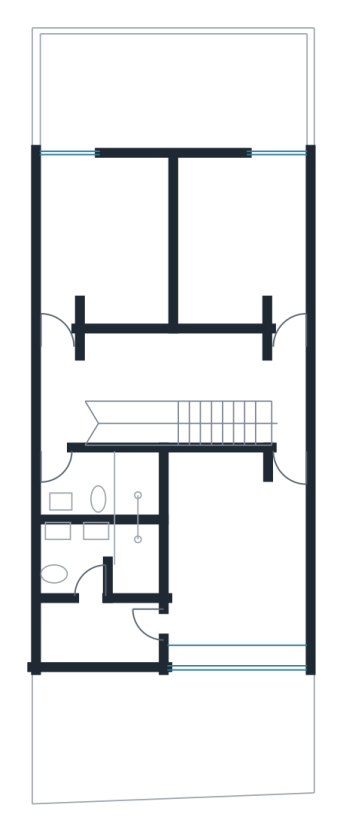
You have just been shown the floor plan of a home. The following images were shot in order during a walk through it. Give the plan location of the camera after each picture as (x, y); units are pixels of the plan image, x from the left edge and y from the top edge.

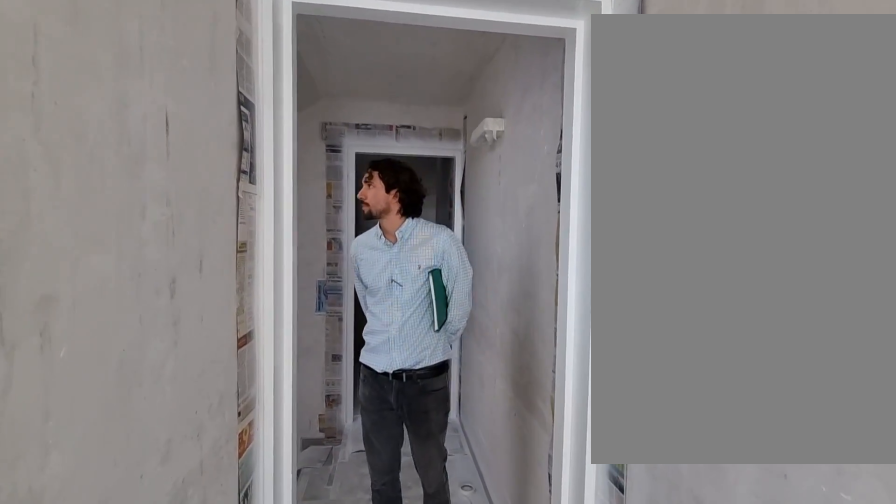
(59, 289)
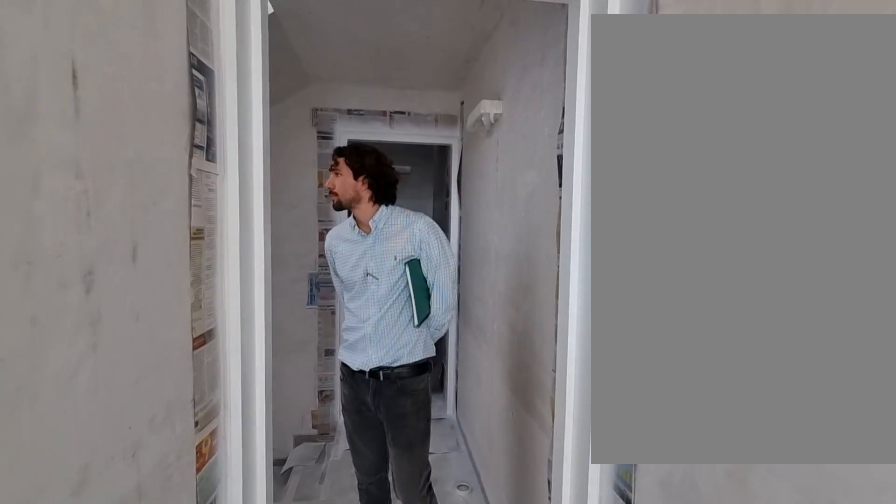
(59, 289)
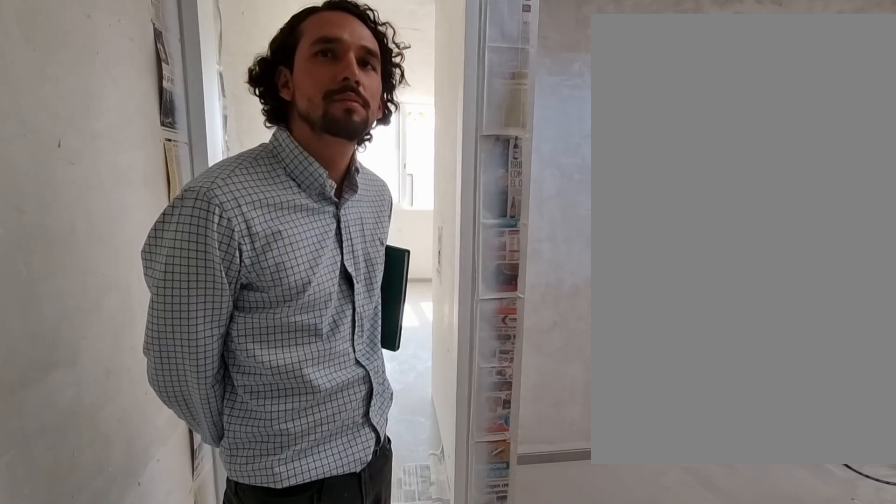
(64, 428)
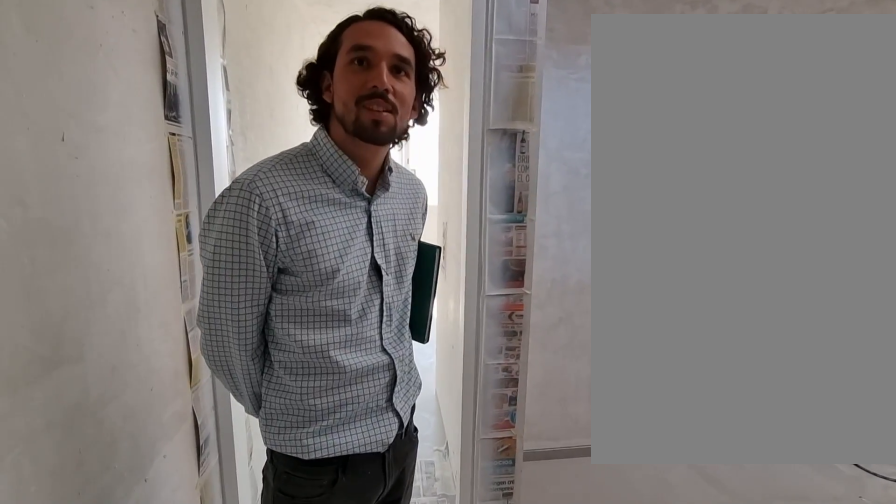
(65, 428)
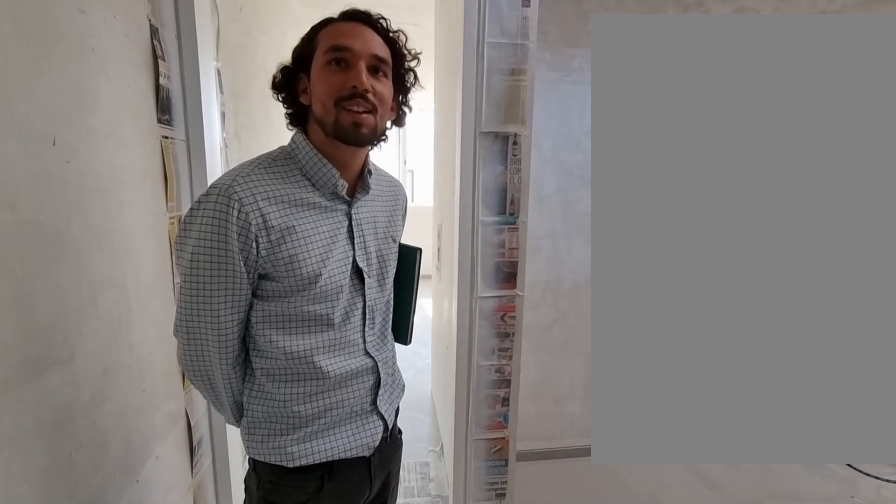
(64, 428)
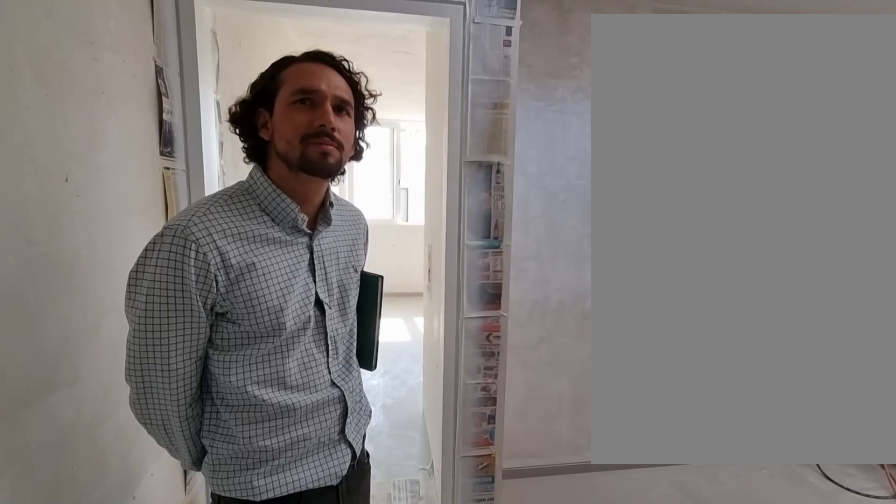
(64, 428)
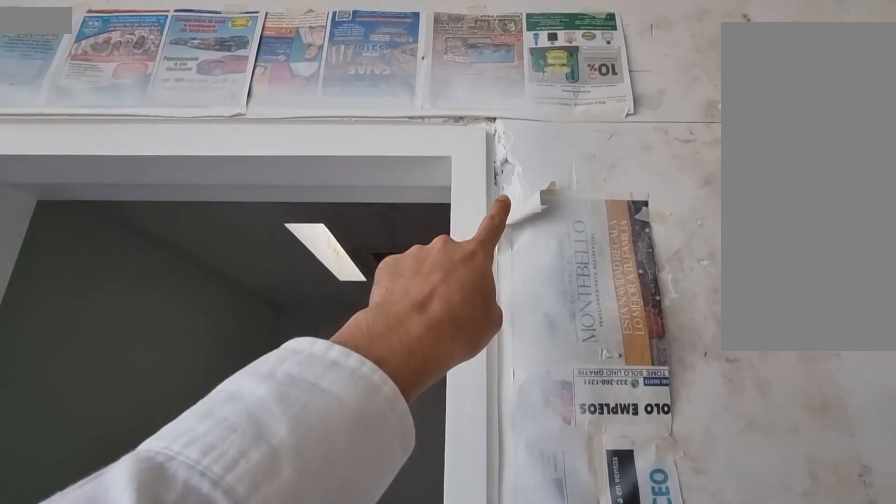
(183, 617)
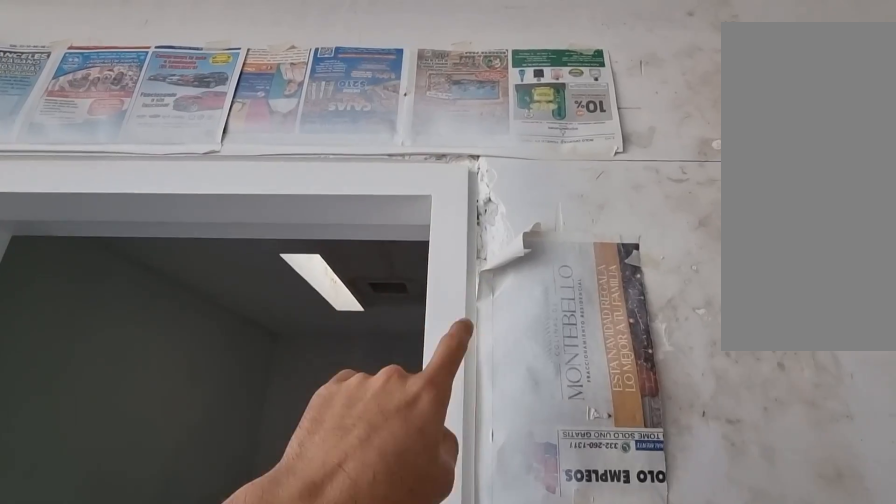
(184, 617)
